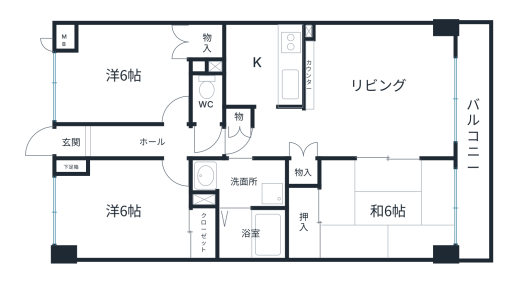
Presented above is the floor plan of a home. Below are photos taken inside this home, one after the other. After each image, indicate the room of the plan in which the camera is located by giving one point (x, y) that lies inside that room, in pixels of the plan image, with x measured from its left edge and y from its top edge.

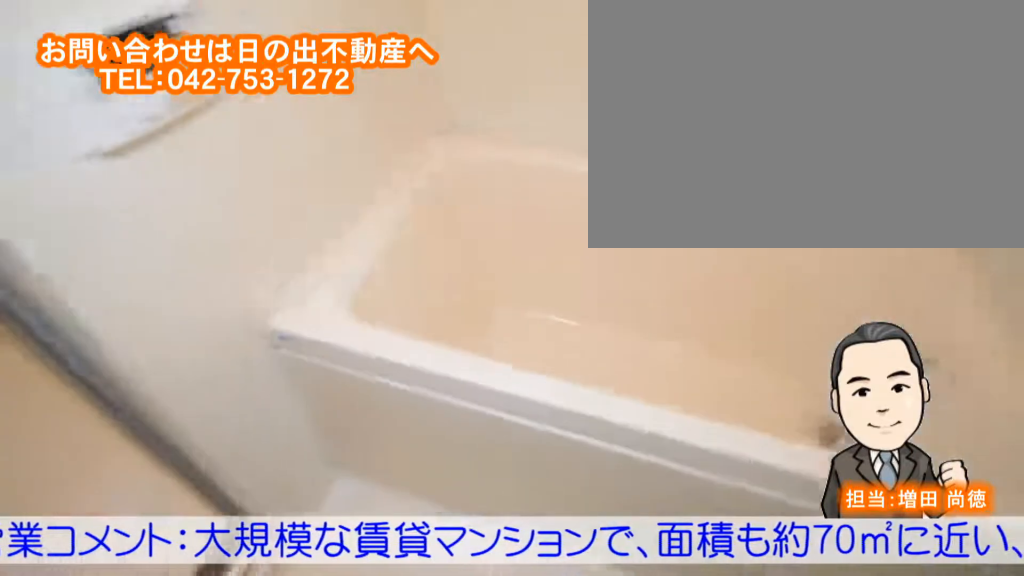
(251, 234)
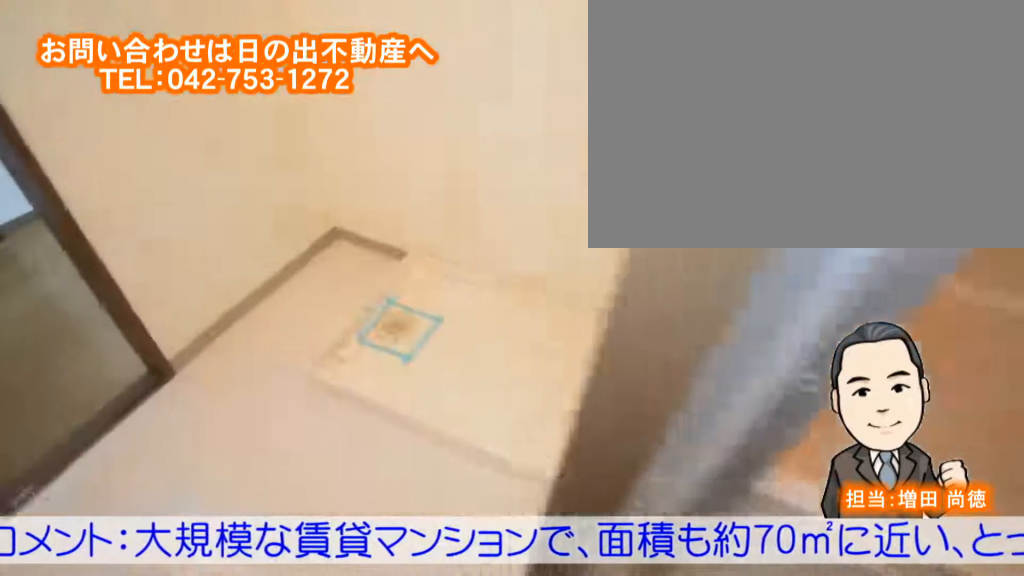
(257, 179)
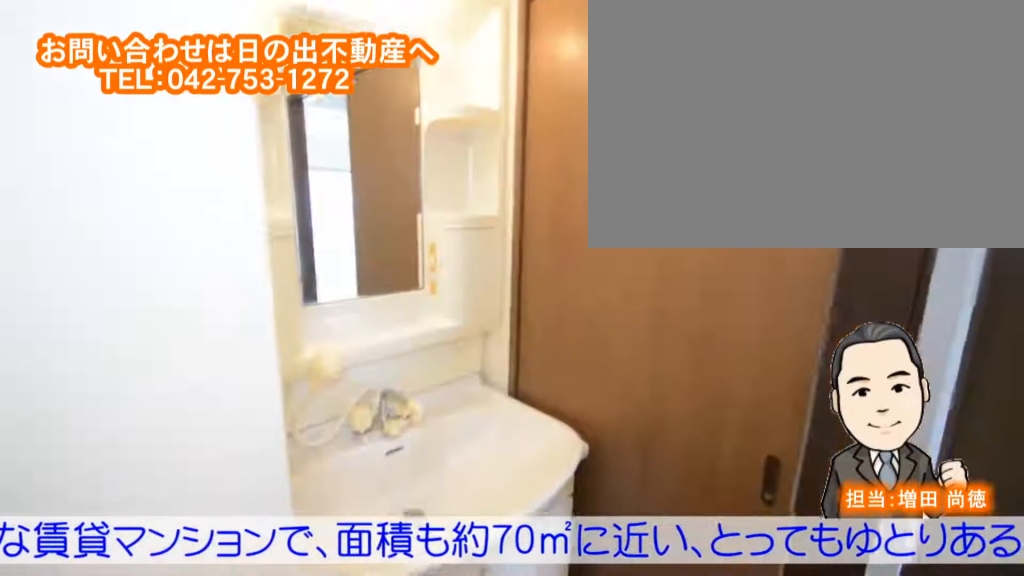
(258, 178)
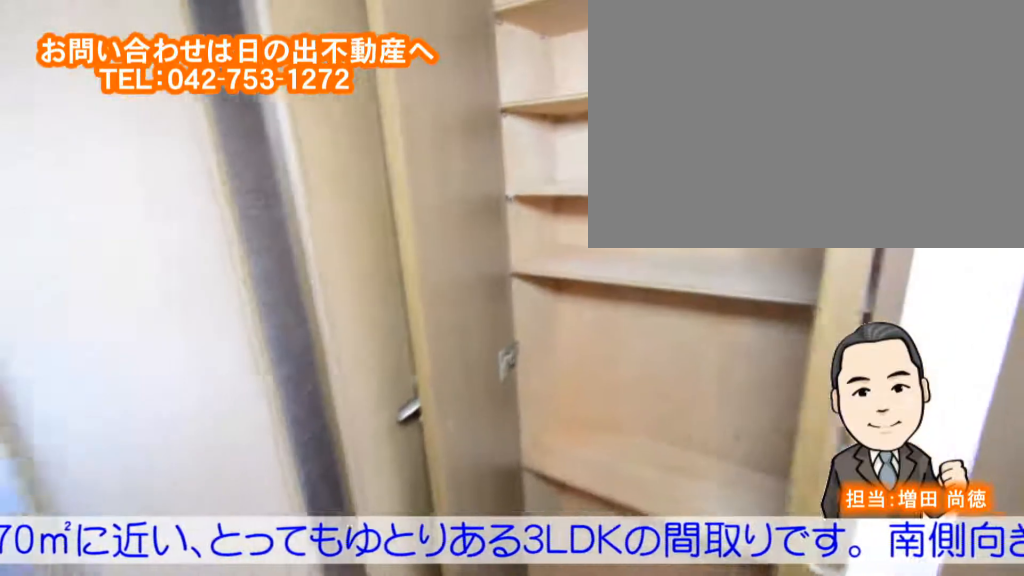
(242, 138)
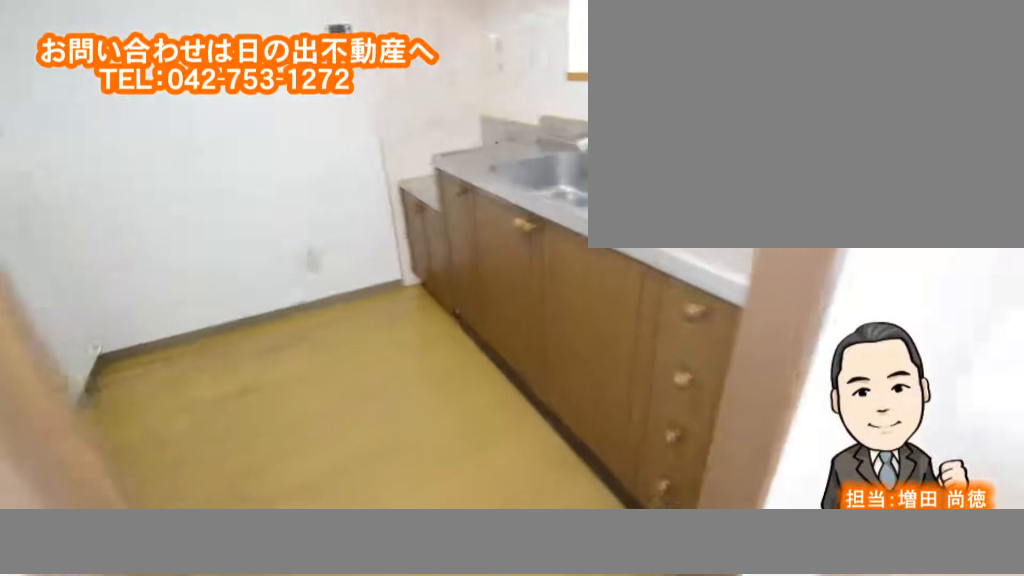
(254, 66)
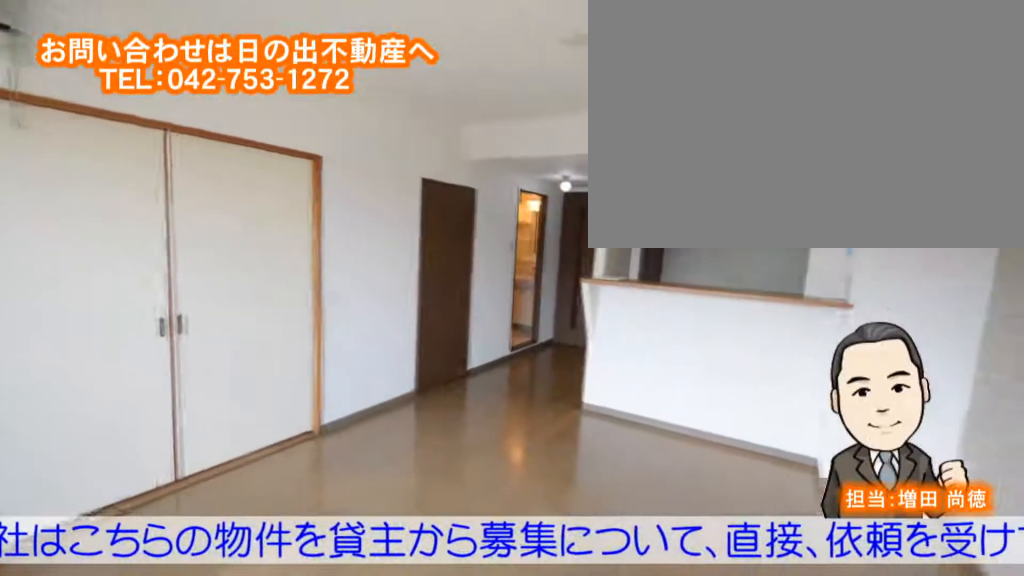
(374, 108)
